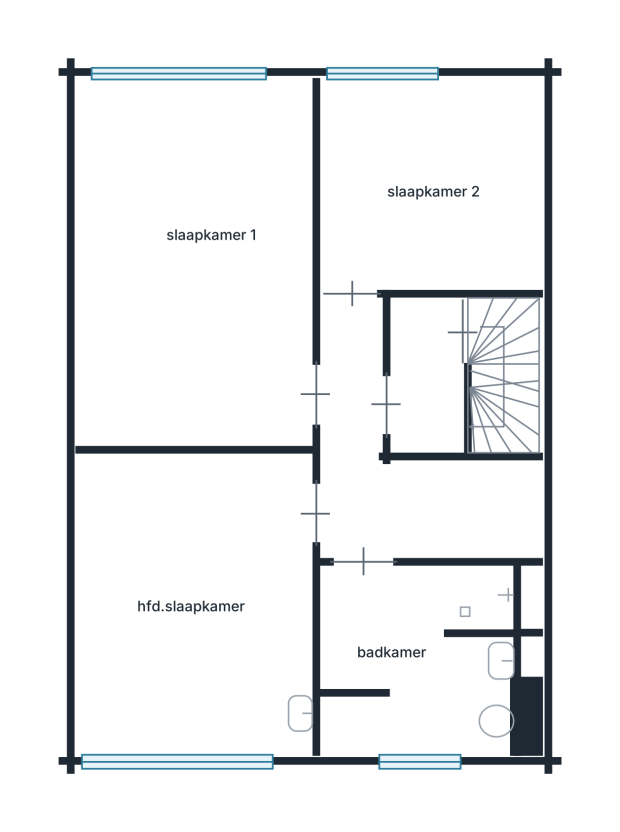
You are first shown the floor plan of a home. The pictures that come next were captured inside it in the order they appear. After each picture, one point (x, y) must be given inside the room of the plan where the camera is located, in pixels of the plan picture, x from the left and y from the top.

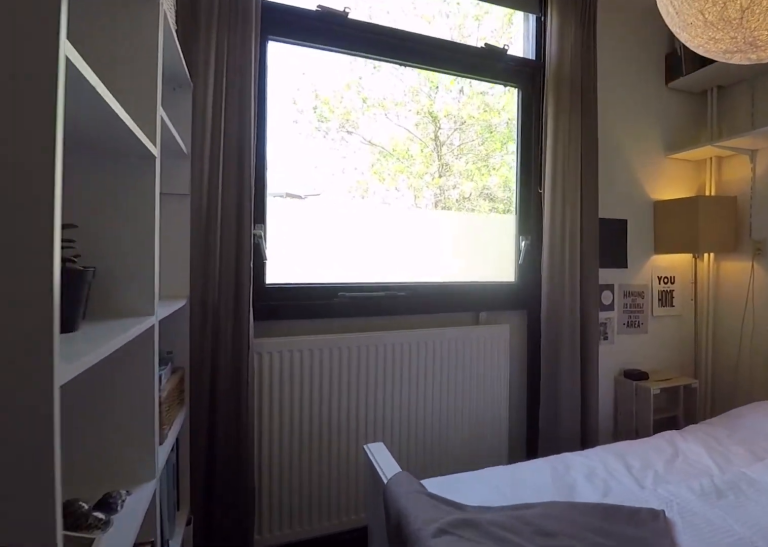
(430, 185)
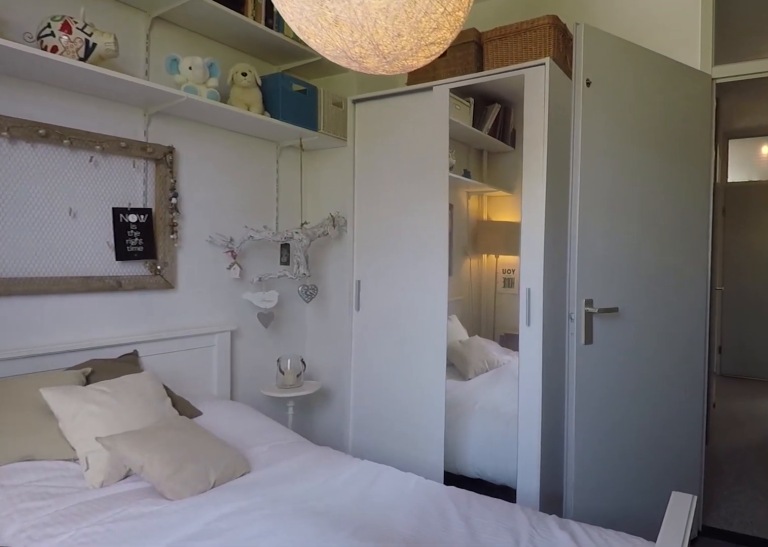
(430, 185)
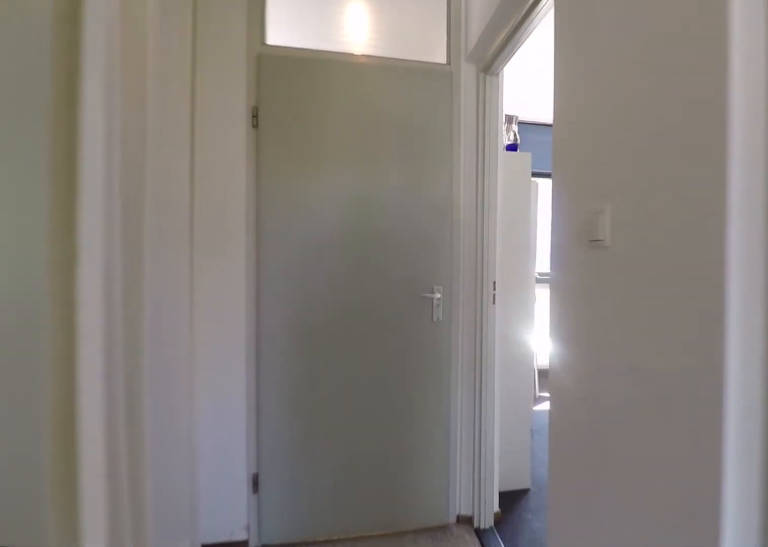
(405, 468)
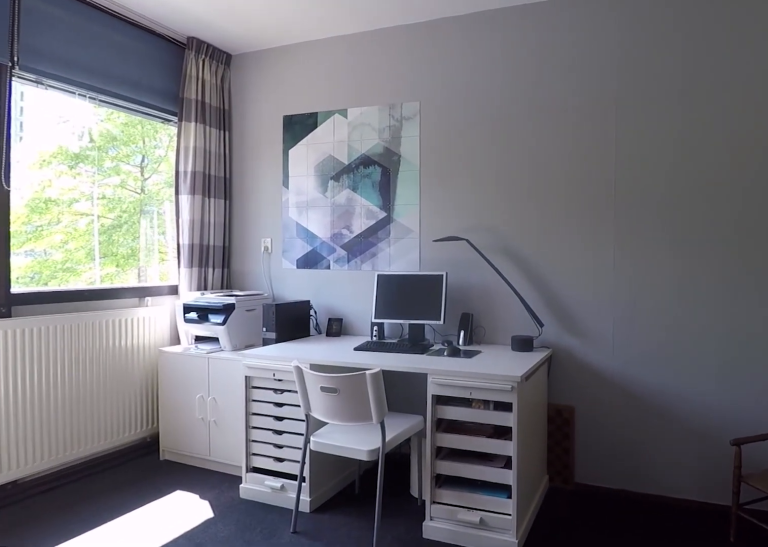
(196, 605)
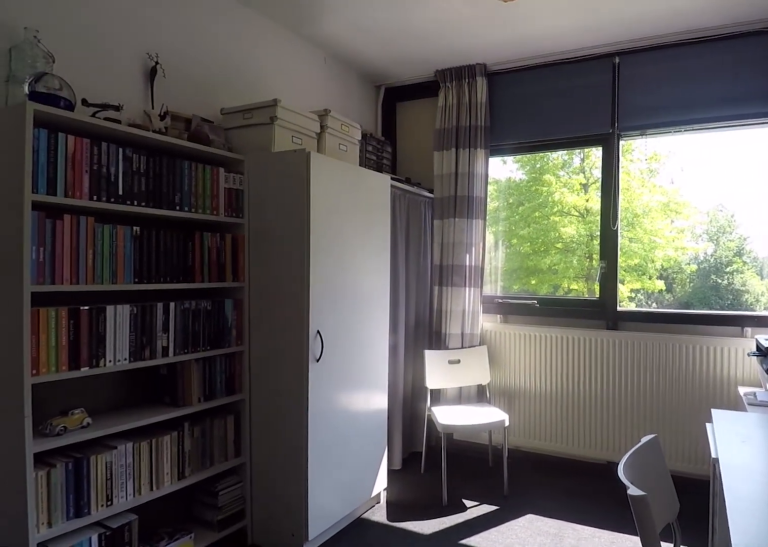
(196, 605)
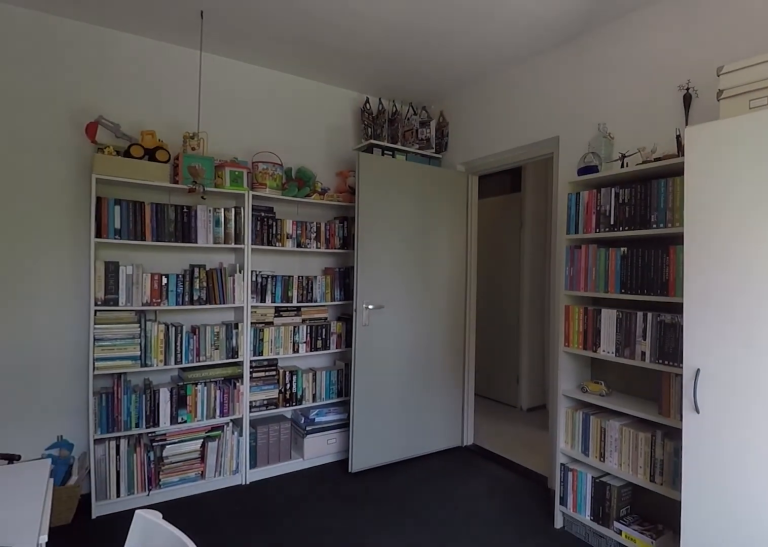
(299, 714)
